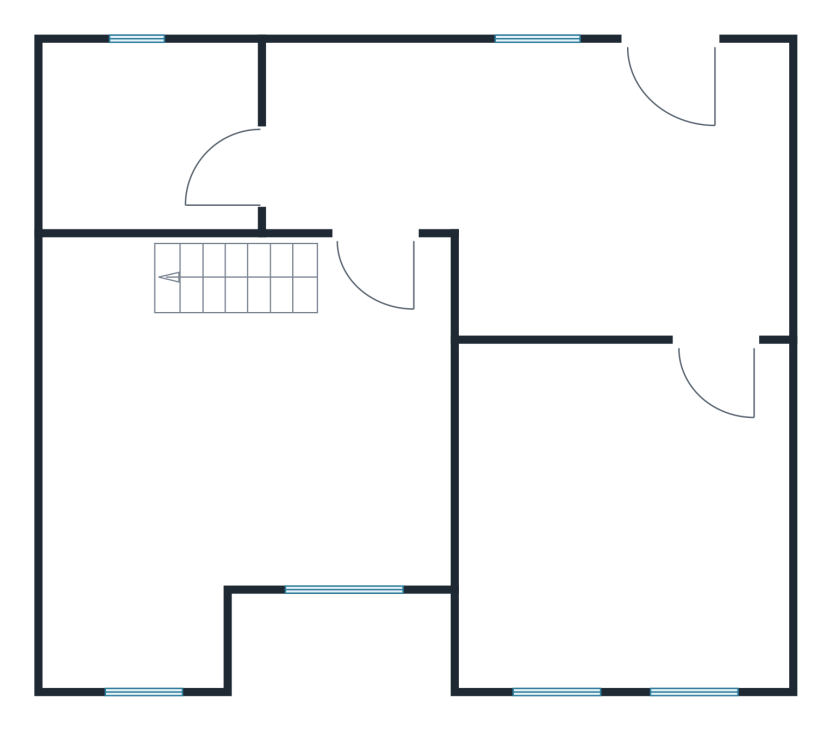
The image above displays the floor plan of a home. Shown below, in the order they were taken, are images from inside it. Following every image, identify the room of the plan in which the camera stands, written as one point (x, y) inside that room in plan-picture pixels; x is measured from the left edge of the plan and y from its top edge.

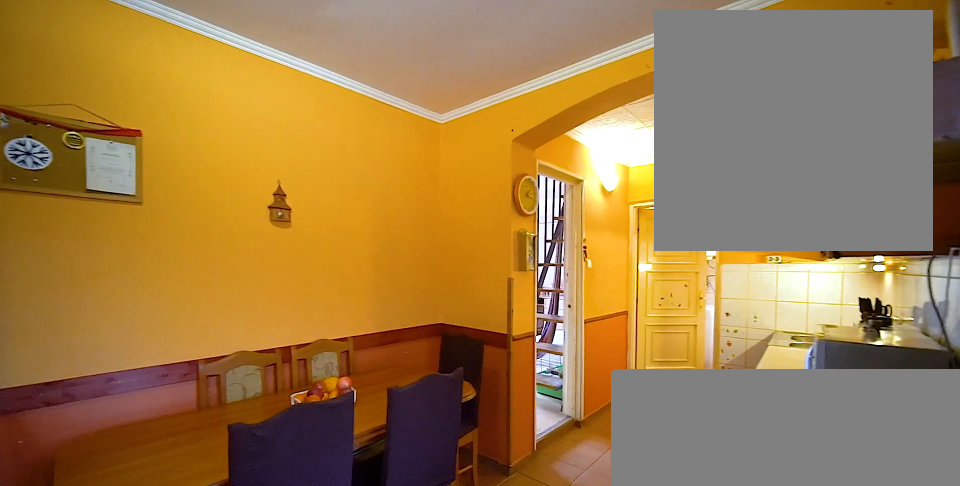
(567, 187)
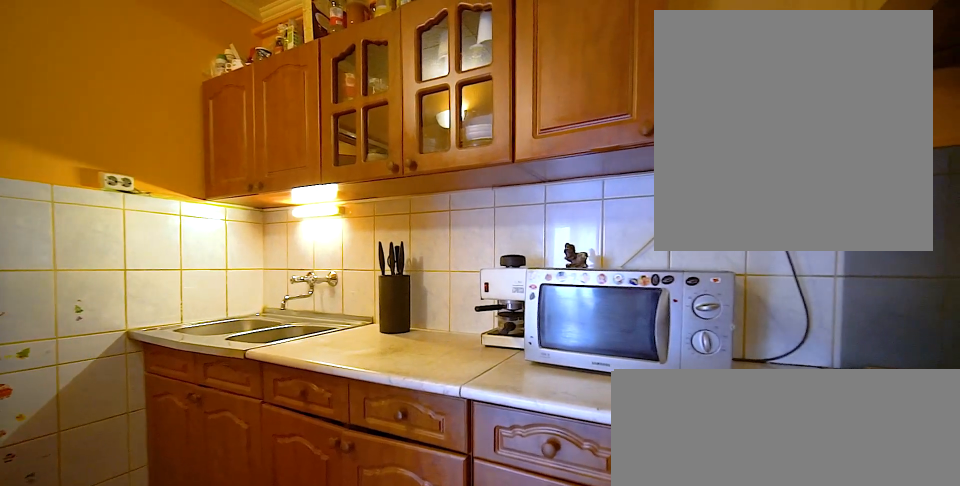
(566, 188)
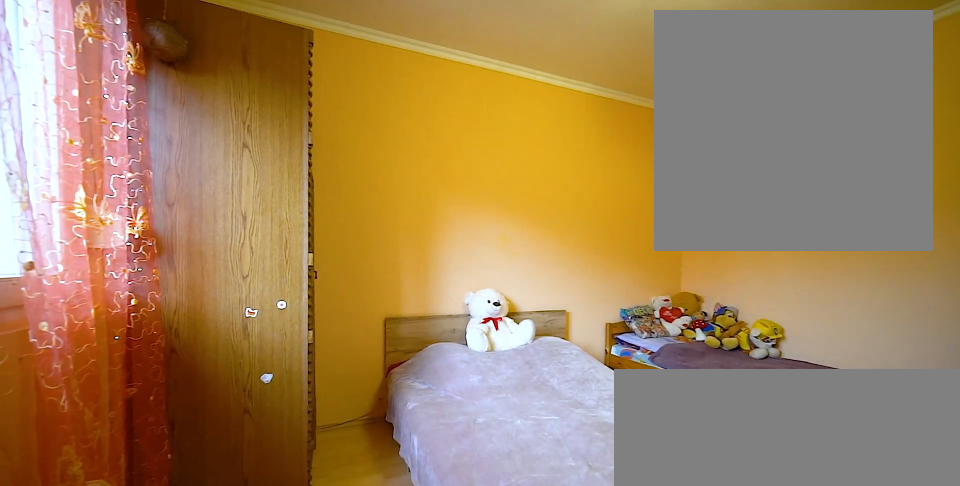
(632, 517)
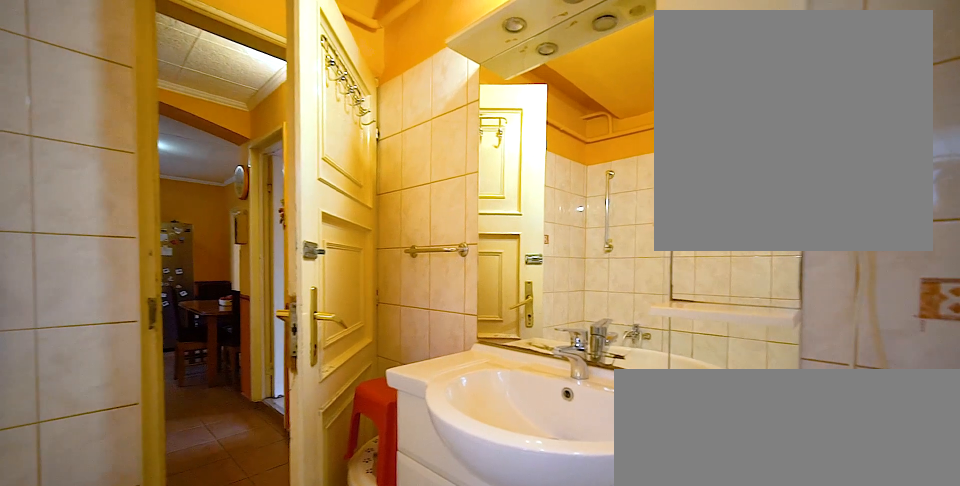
(151, 142)
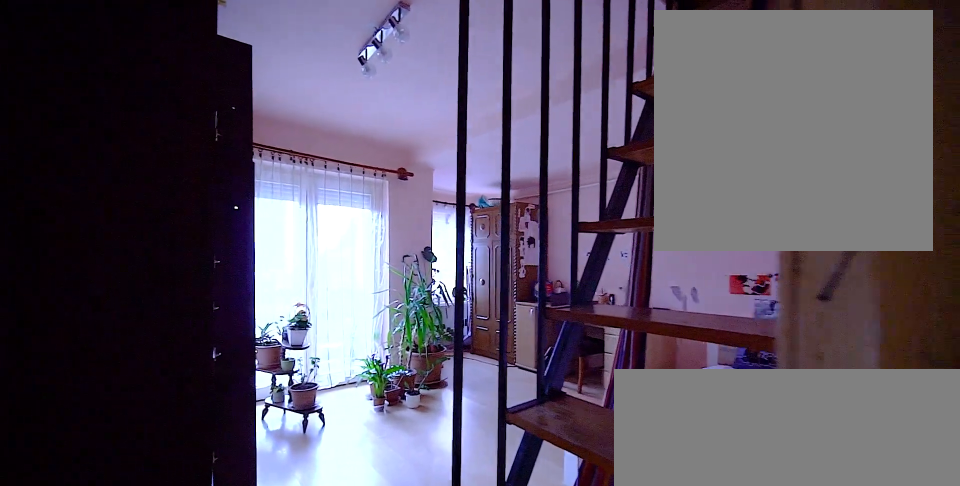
(218, 435)
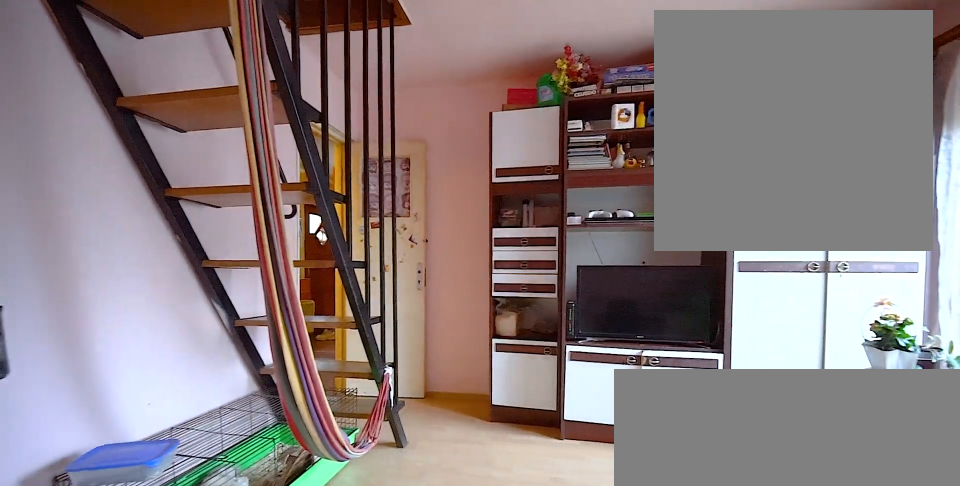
(218, 435)
